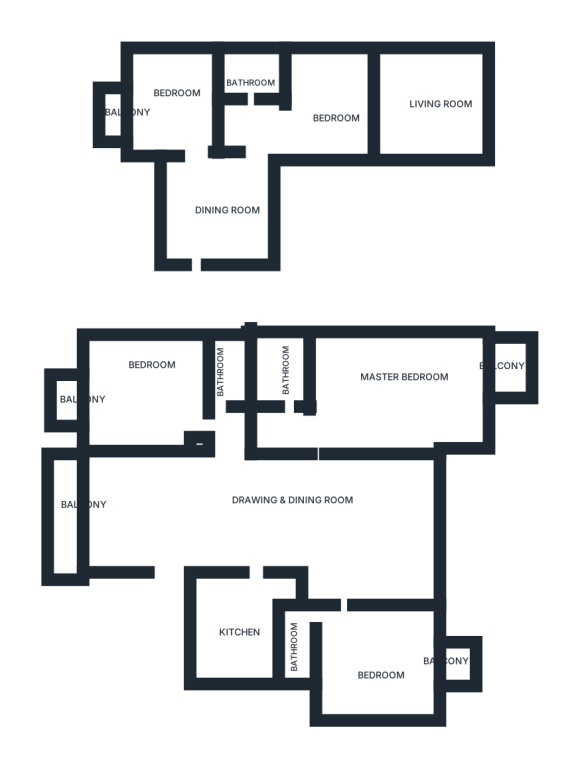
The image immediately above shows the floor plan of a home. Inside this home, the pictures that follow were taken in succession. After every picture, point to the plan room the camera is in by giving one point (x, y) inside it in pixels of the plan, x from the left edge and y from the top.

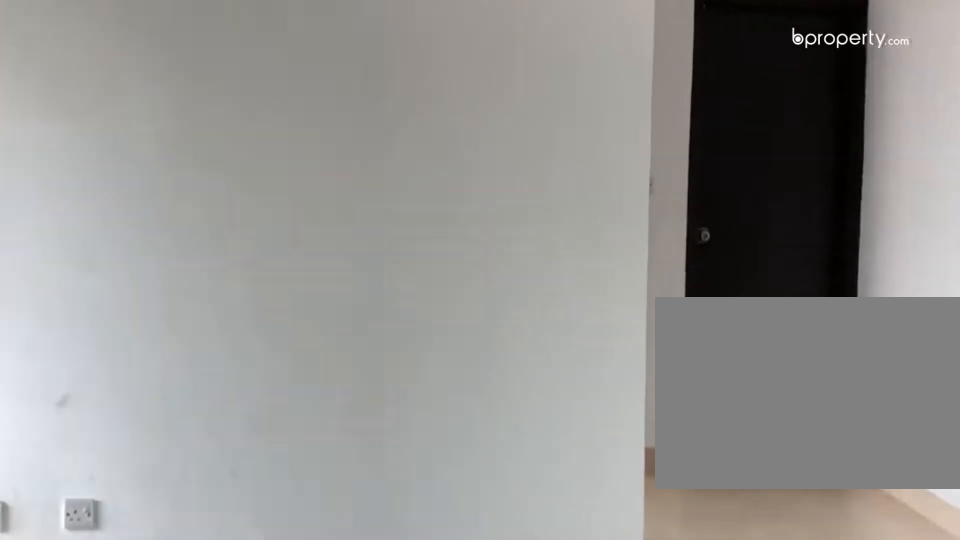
(157, 523)
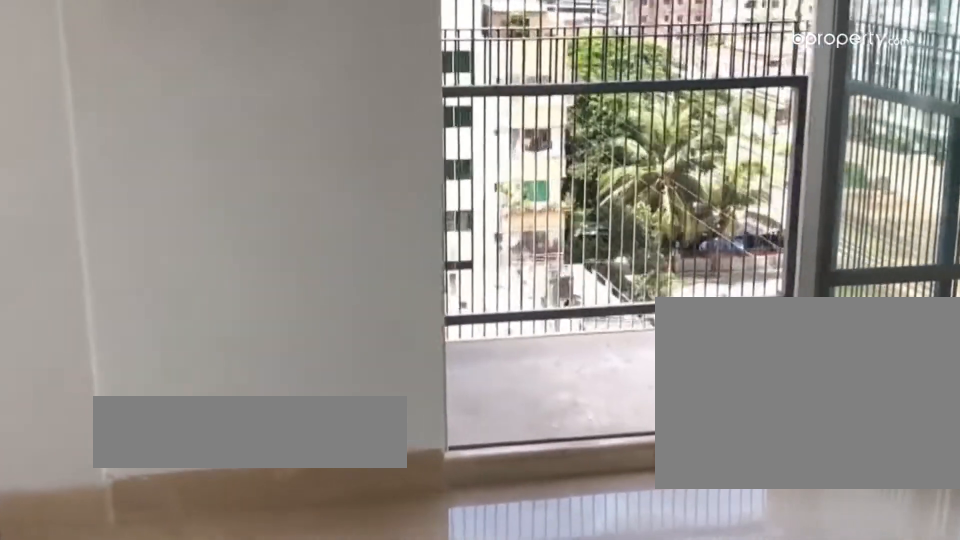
(148, 396)
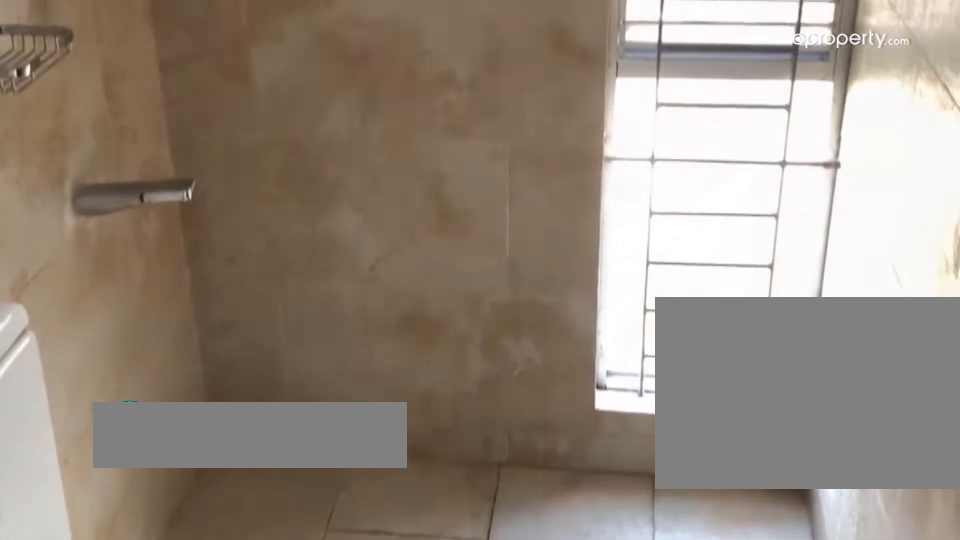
(220, 378)
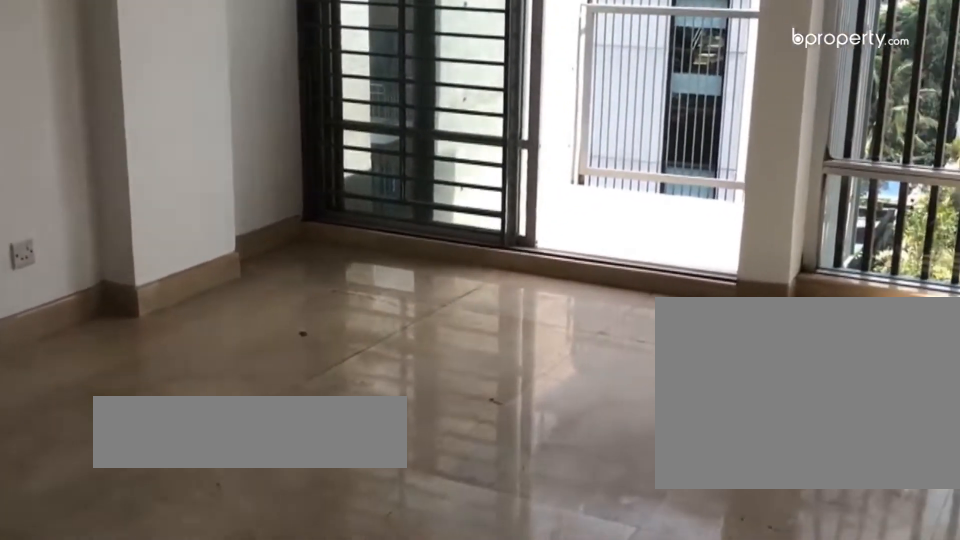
(400, 396)
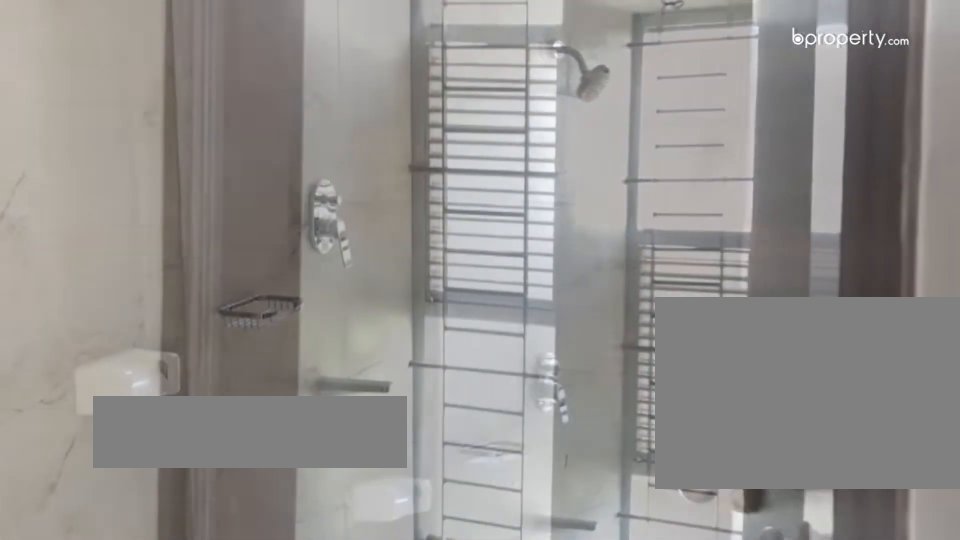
(284, 373)
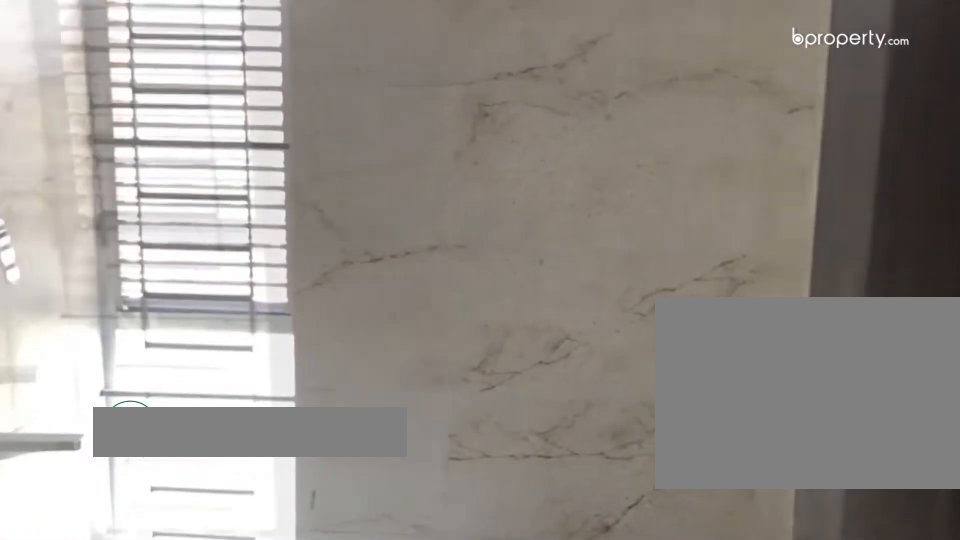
(284, 373)
